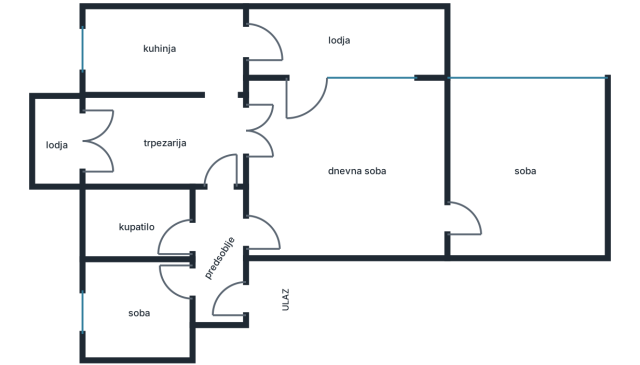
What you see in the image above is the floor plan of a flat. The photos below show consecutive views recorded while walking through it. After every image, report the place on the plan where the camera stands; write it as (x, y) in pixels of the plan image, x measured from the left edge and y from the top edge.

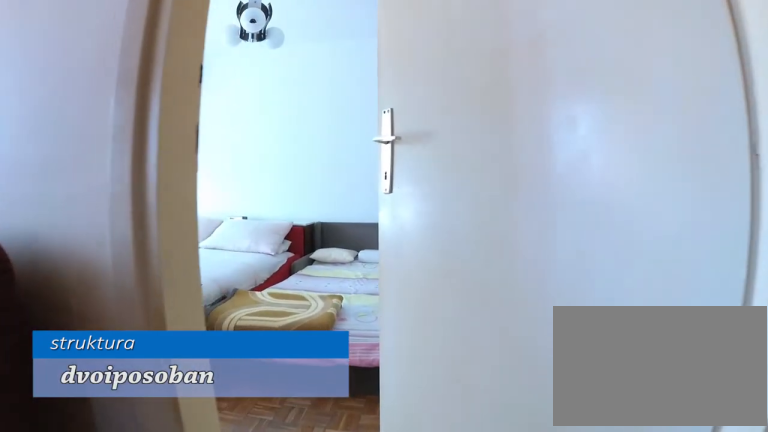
(417, 235)
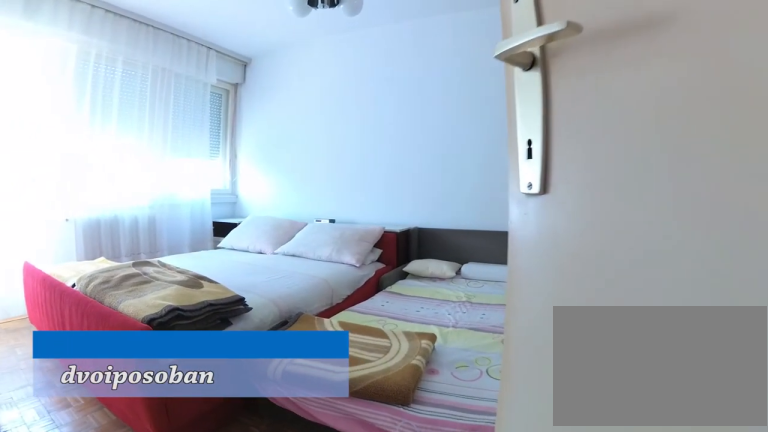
(443, 236)
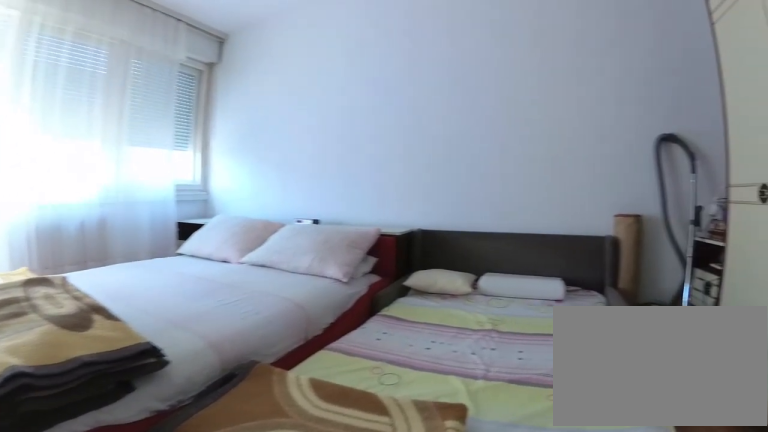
(469, 228)
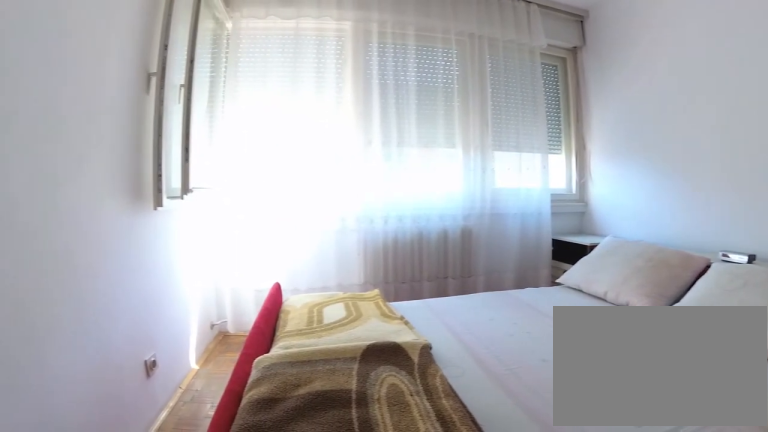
(527, 239)
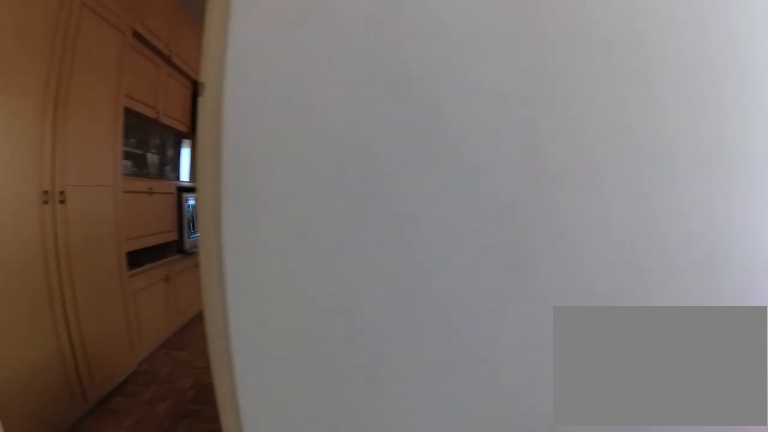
(525, 229)
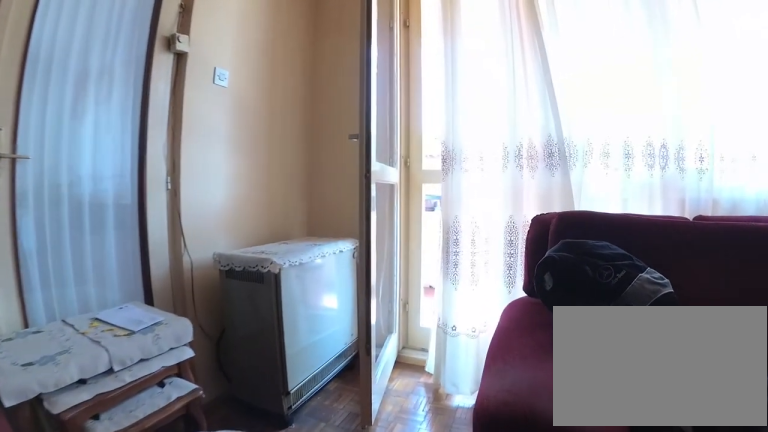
(293, 173)
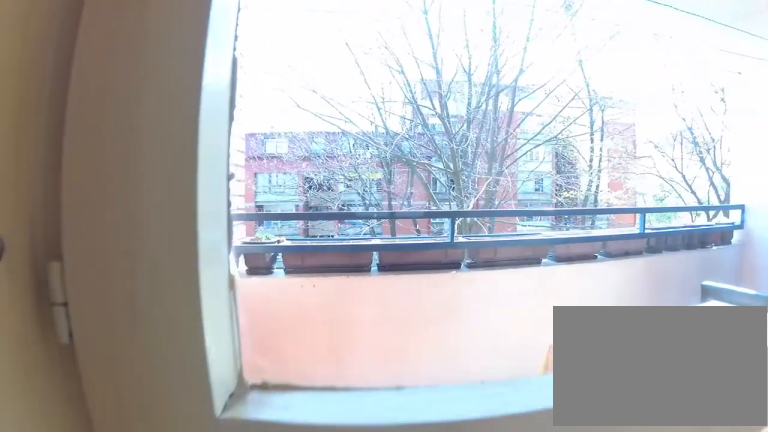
(274, 115)
